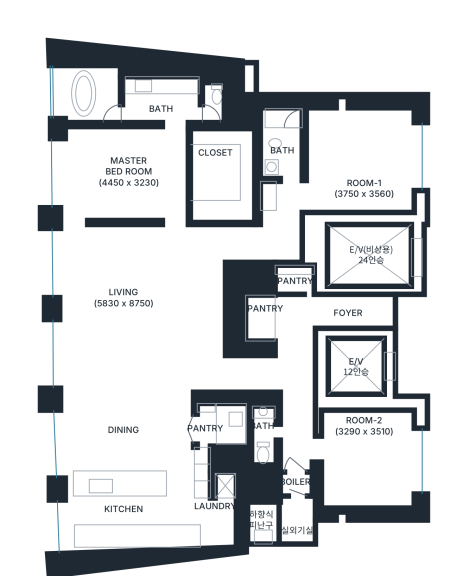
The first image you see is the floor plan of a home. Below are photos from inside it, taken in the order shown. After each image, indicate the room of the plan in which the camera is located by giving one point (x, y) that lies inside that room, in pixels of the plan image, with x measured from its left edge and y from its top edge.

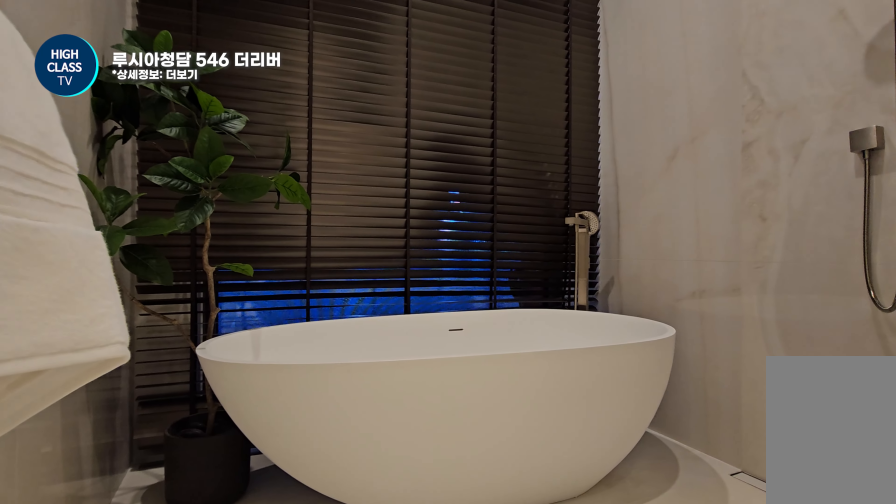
(140, 94)
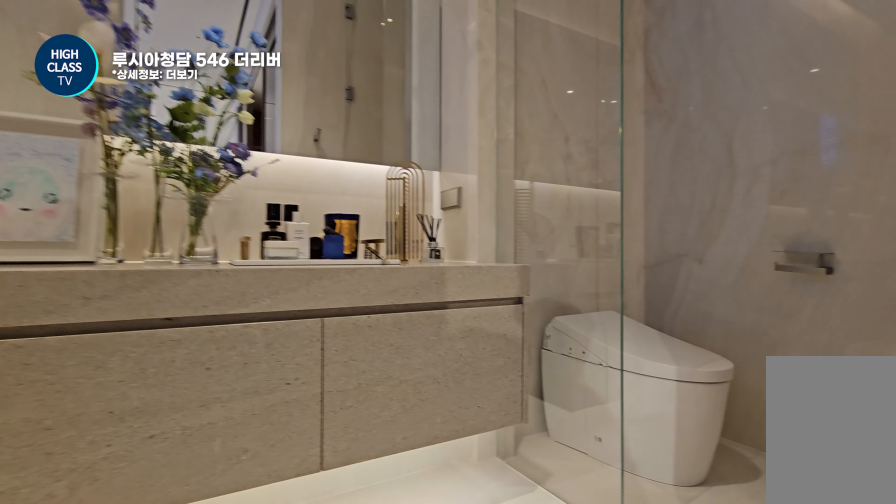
(140, 94)
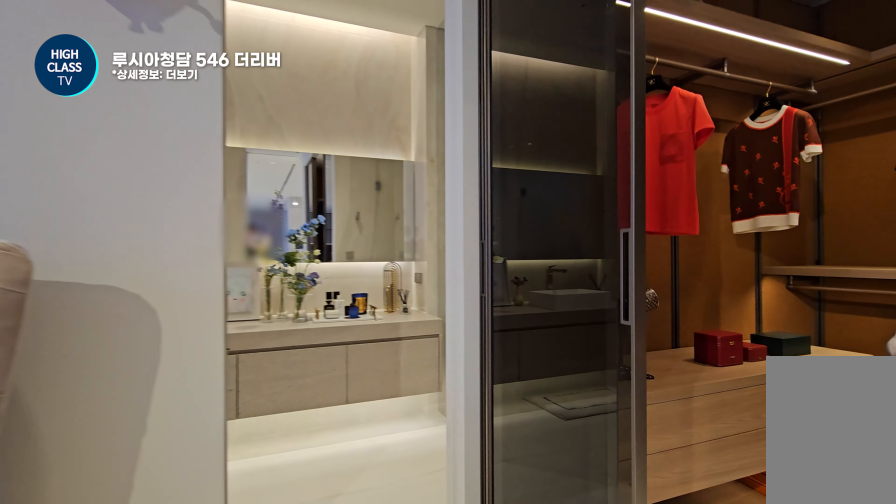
(155, 170)
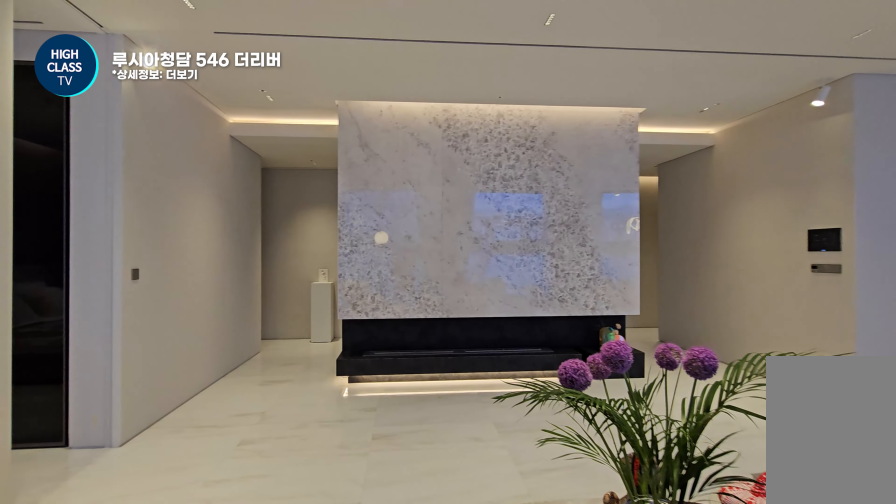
(136, 300)
